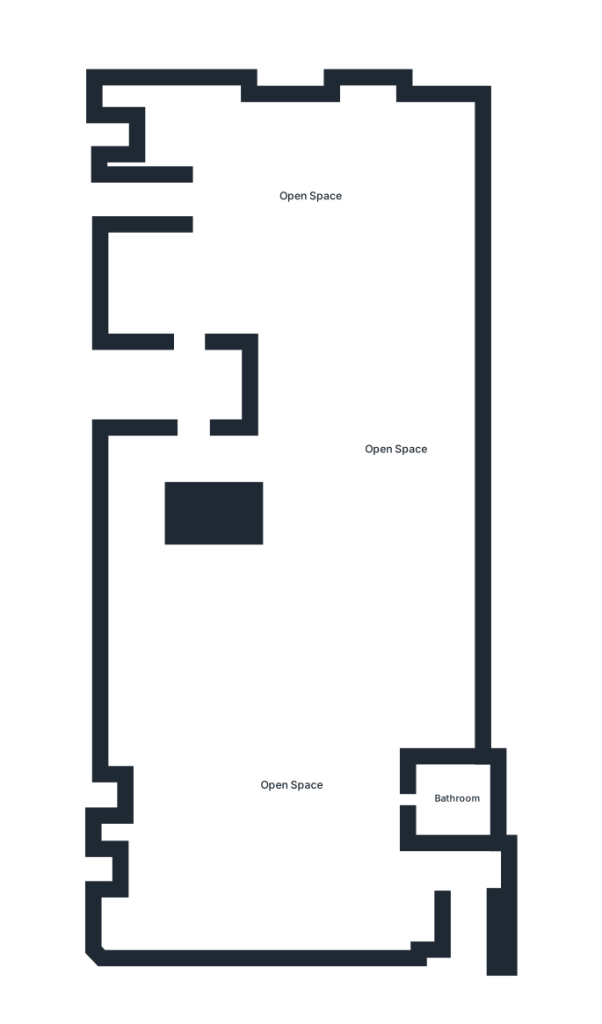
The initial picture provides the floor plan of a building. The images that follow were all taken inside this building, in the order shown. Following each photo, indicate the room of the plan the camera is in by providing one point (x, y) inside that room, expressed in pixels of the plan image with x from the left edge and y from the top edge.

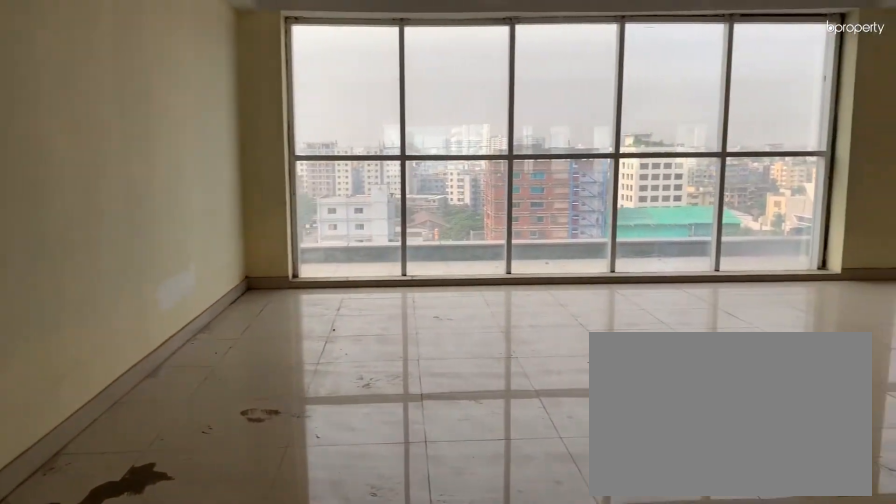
(312, 196)
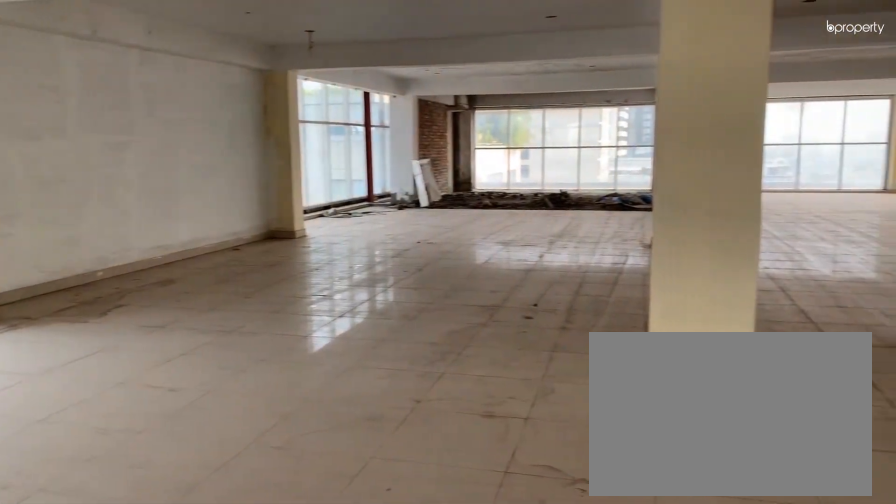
(312, 196)
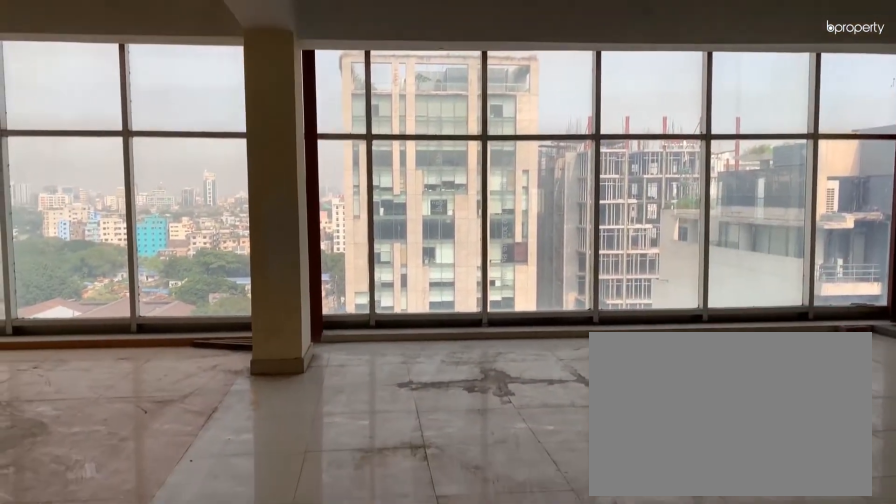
(312, 196)
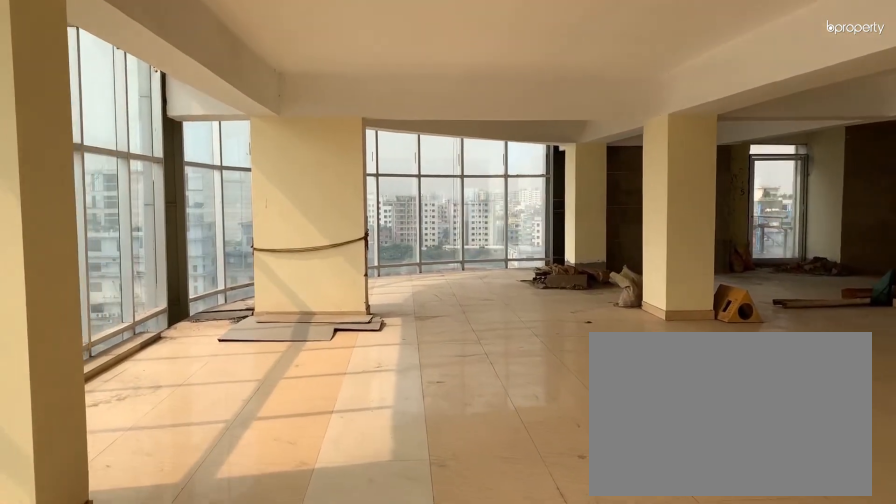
(290, 786)
